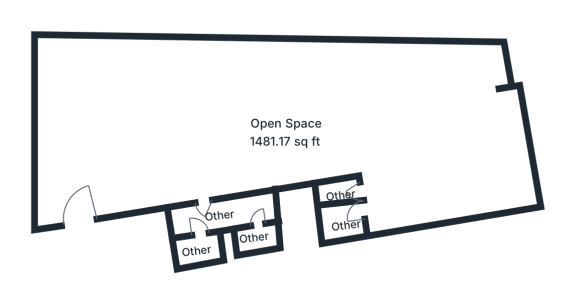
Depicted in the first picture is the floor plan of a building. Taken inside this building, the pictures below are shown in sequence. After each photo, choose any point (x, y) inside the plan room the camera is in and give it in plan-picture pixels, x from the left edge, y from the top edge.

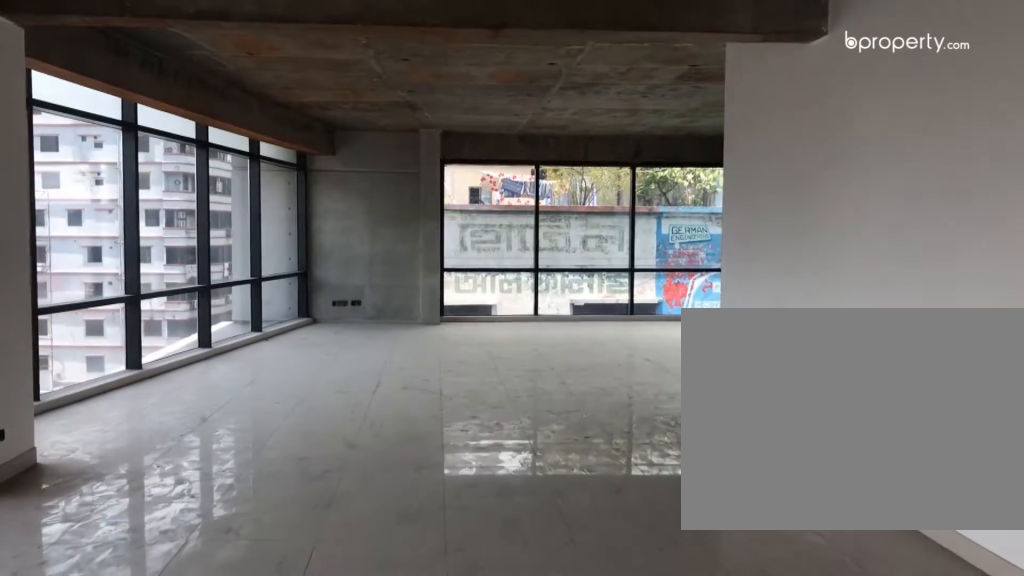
(202, 127)
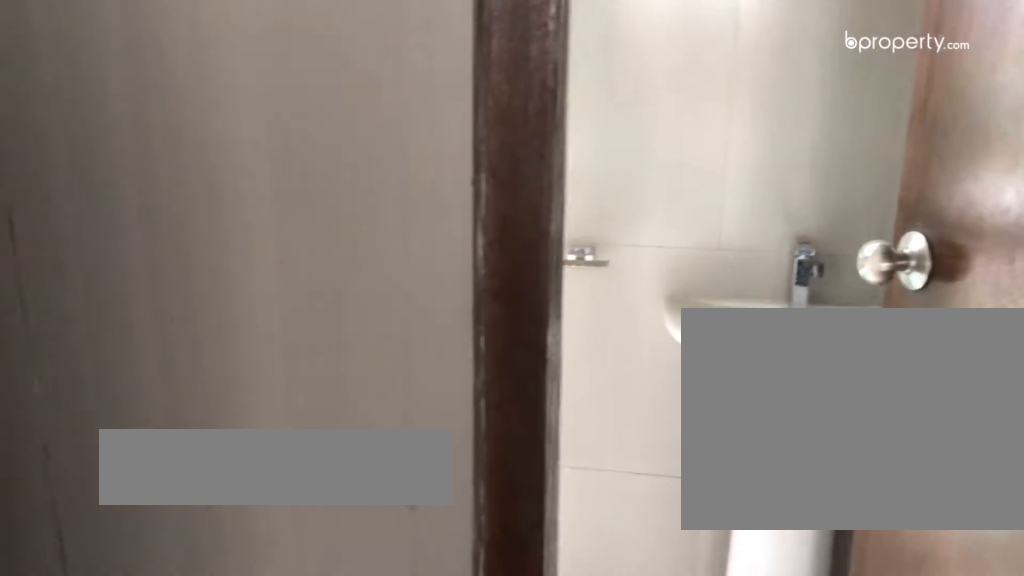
(200, 222)
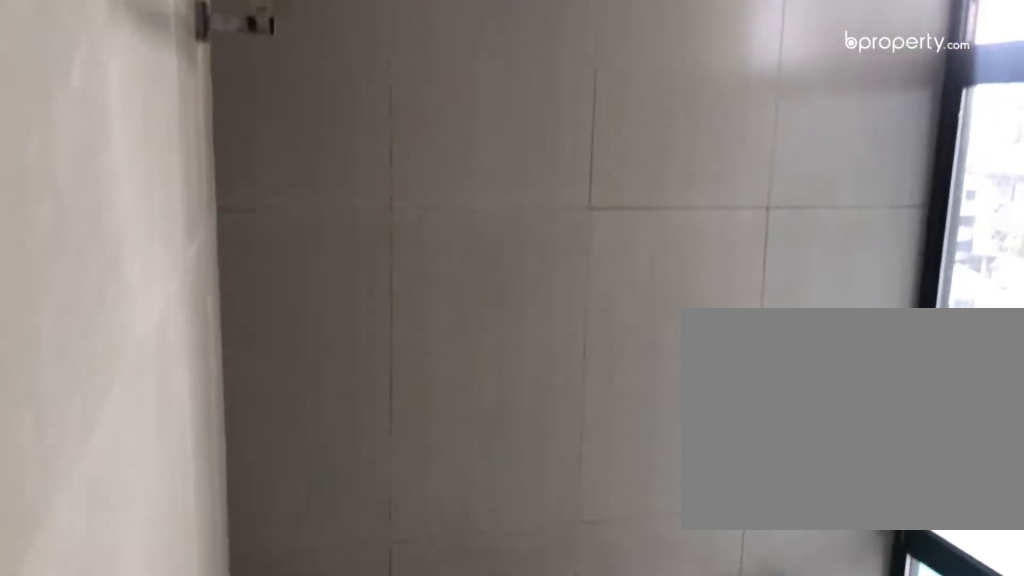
(197, 247)
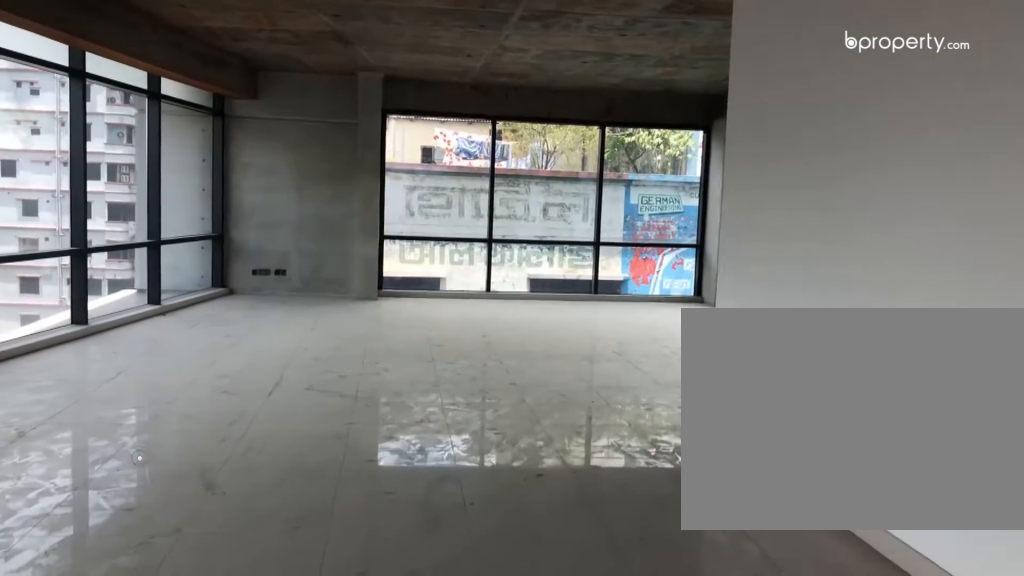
(320, 101)
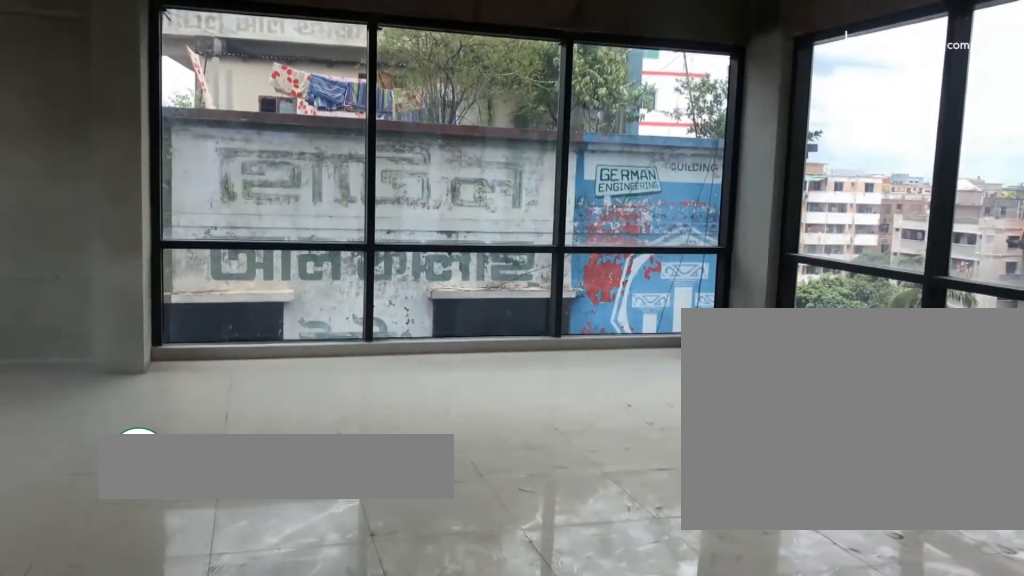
(395, 114)
